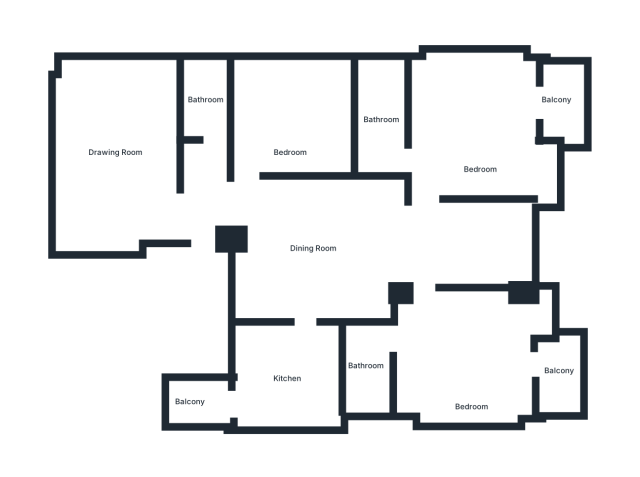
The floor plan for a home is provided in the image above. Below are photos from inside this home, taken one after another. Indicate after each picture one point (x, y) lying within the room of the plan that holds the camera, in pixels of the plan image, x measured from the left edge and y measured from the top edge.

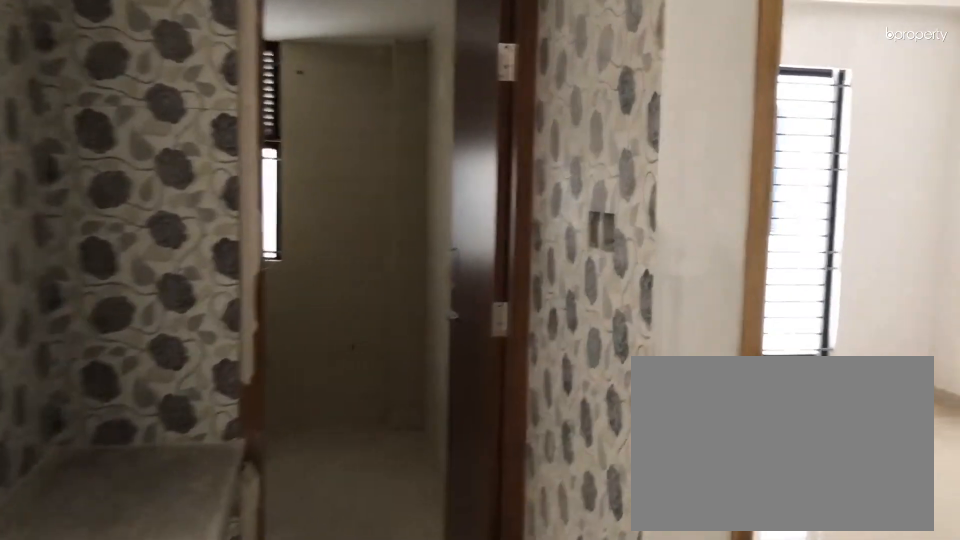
(265, 209)
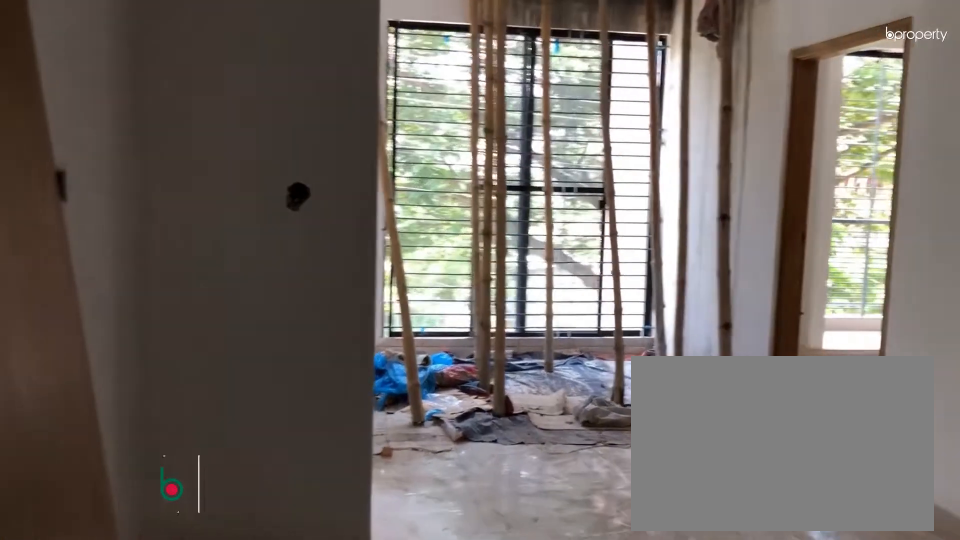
(318, 261)
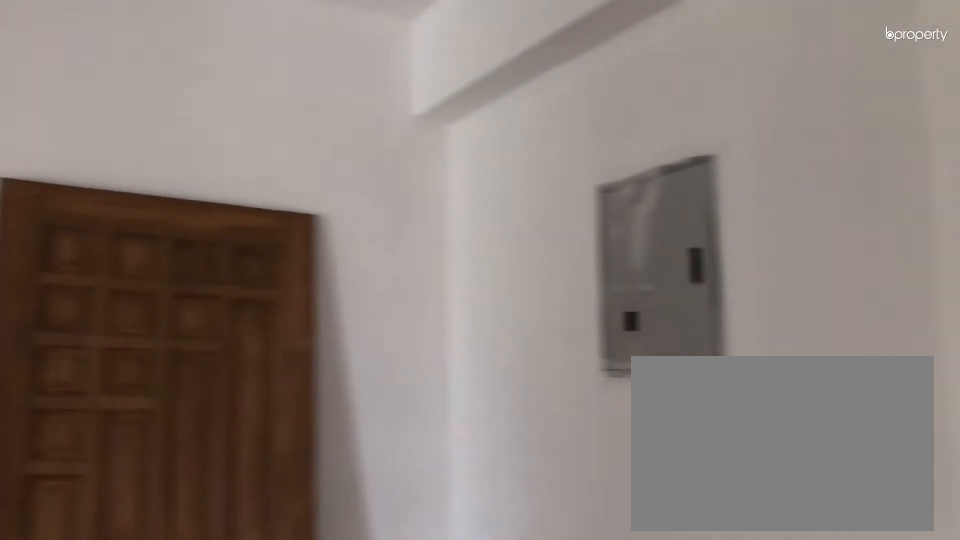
(318, 261)
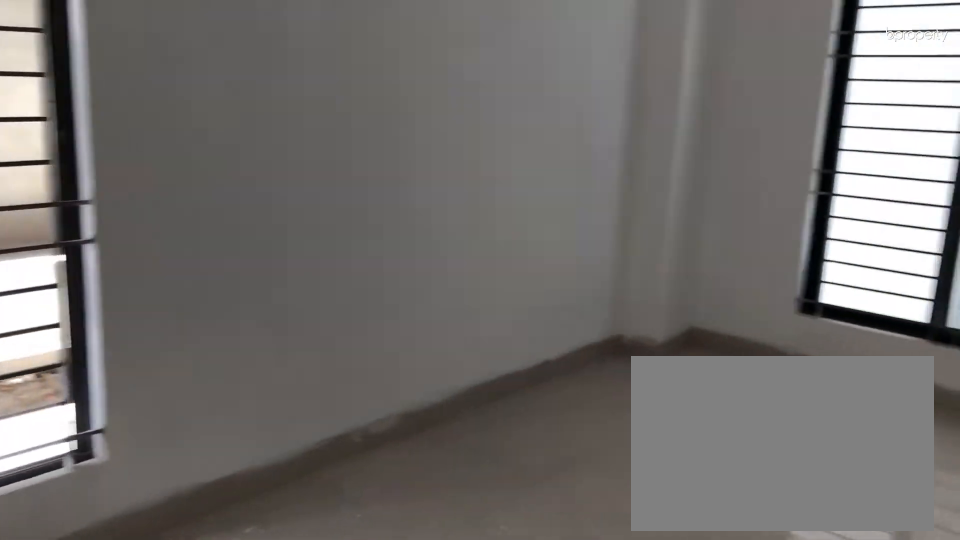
(112, 161)
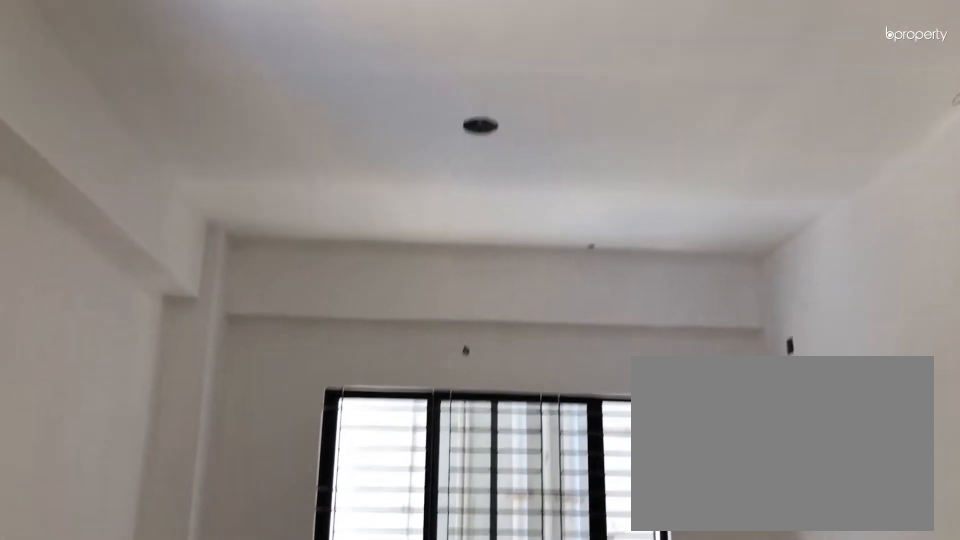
(112, 161)
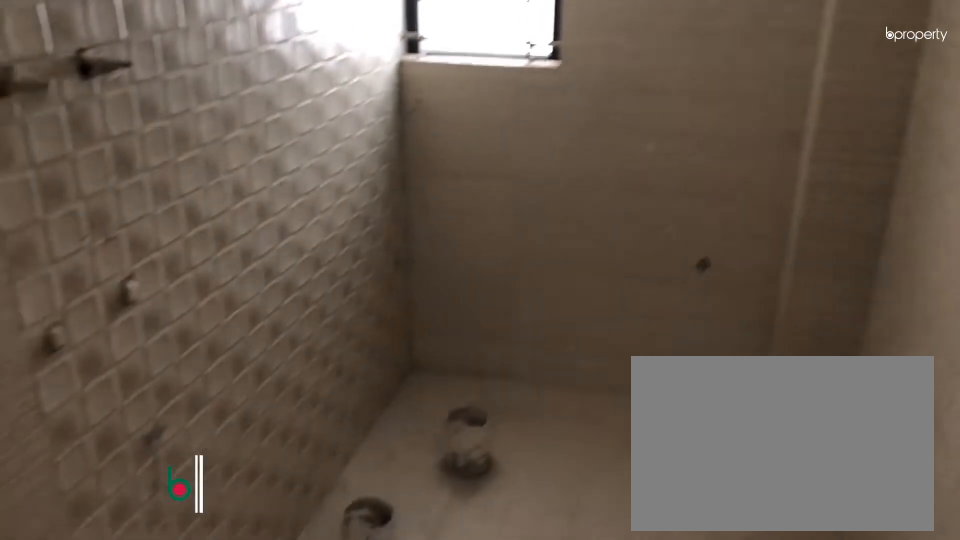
(203, 98)
